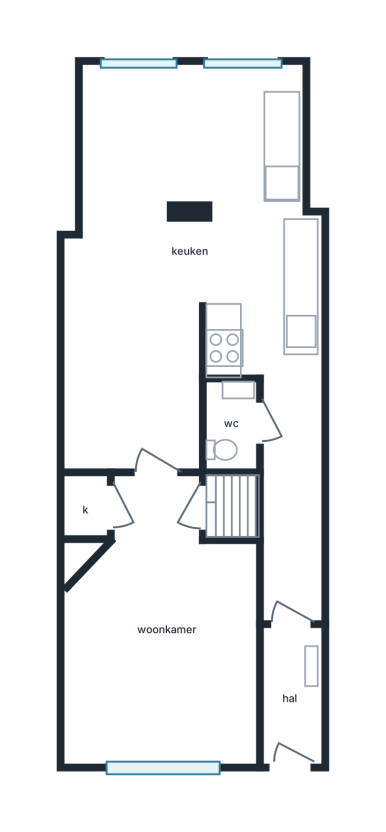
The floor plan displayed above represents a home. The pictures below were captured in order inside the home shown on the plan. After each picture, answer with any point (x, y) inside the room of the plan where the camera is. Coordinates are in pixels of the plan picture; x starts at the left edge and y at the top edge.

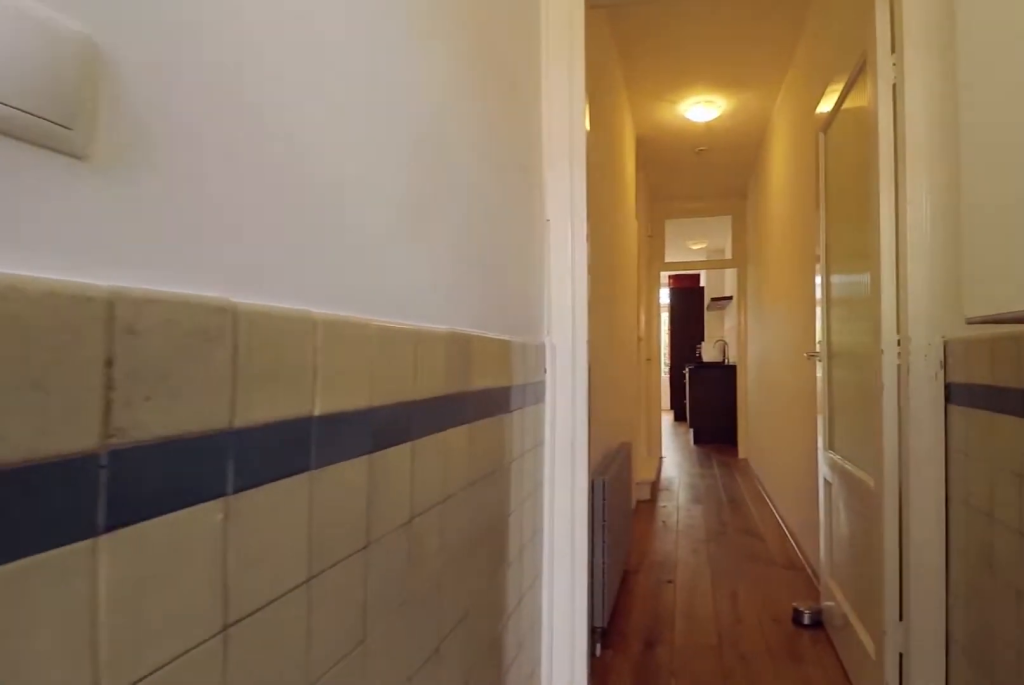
(289, 695)
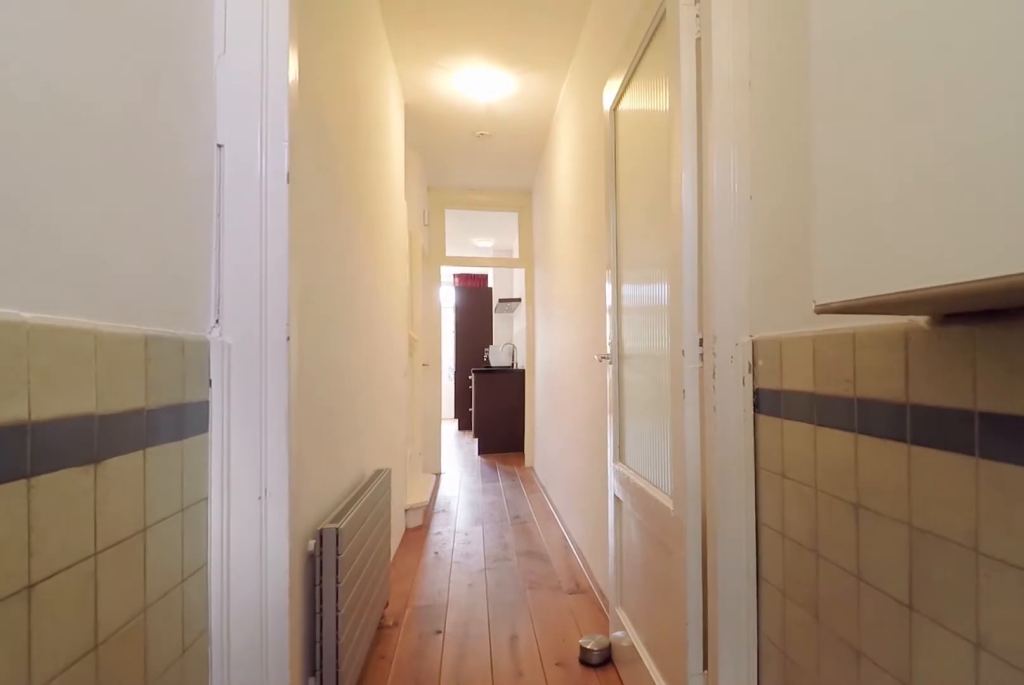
(289, 695)
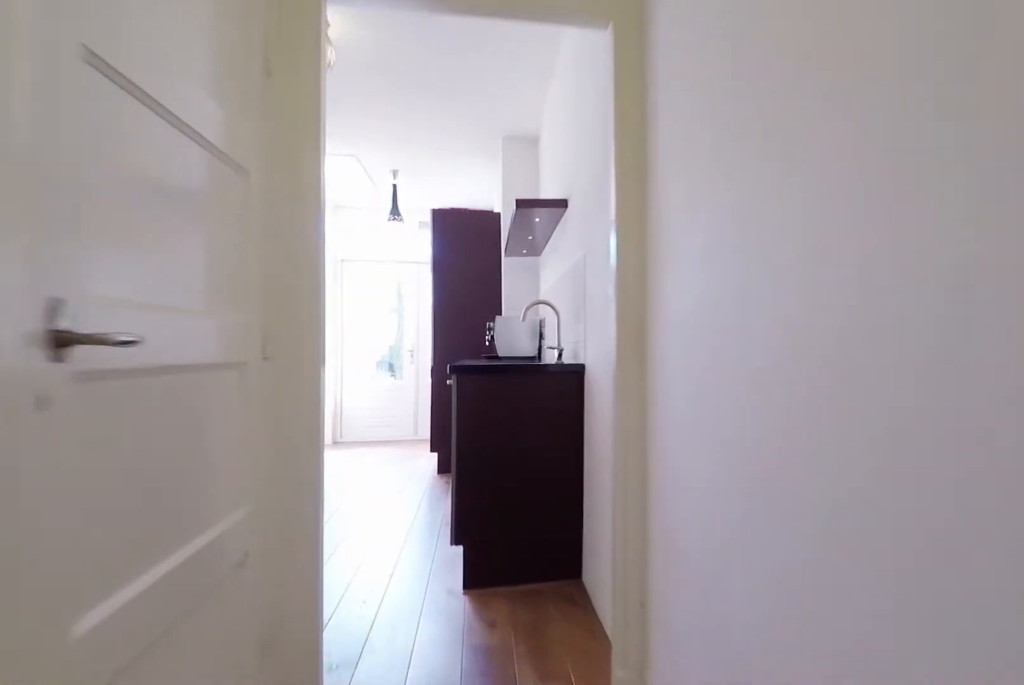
(291, 501)
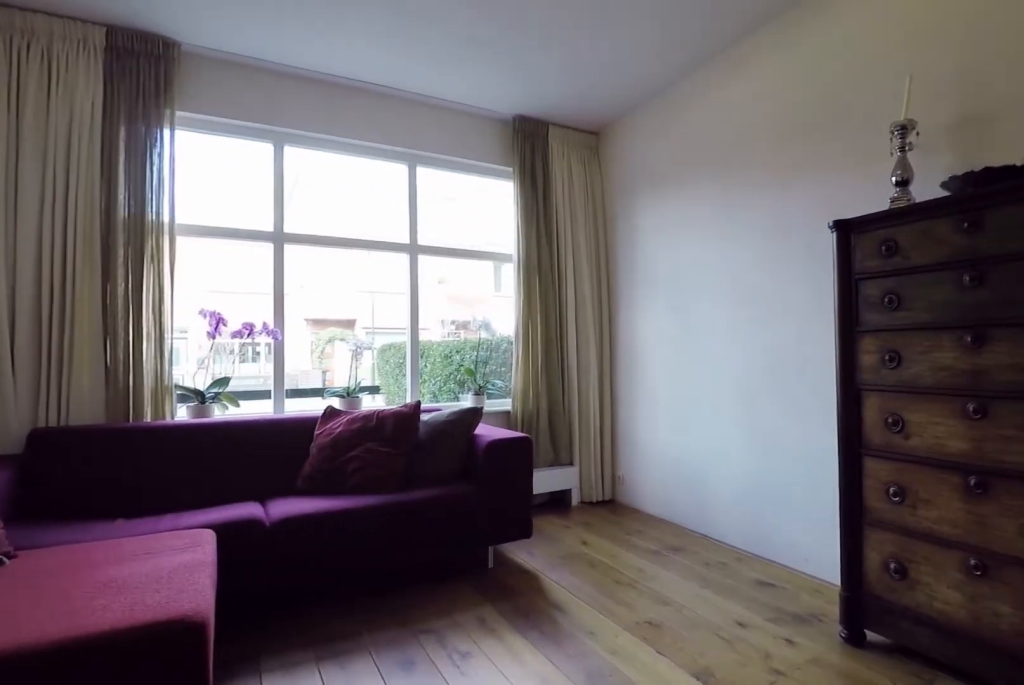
(160, 634)
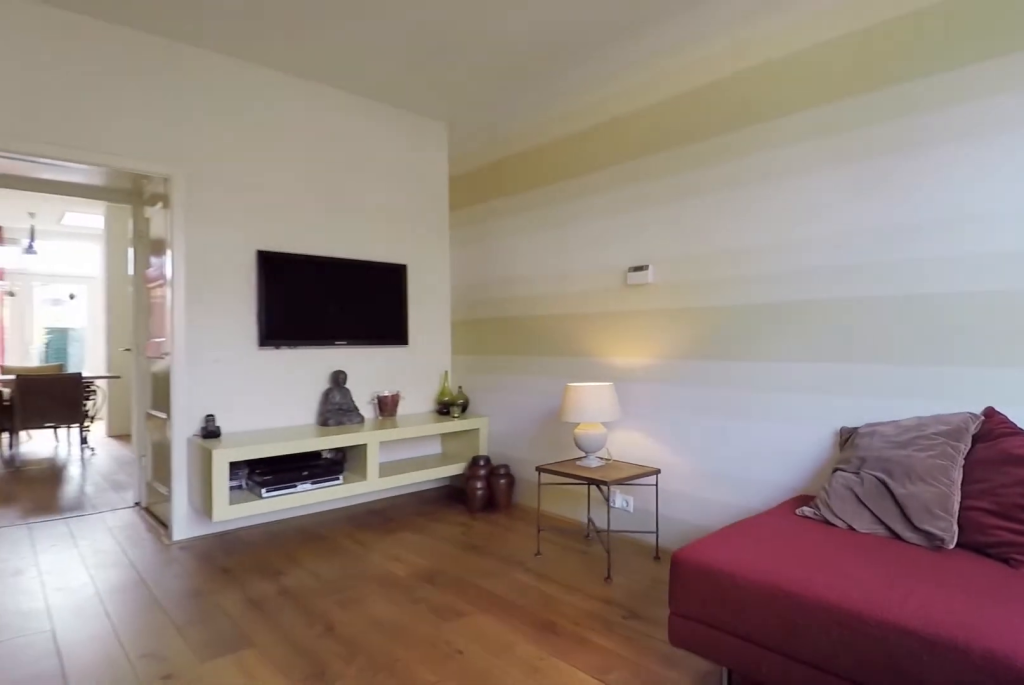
(160, 634)
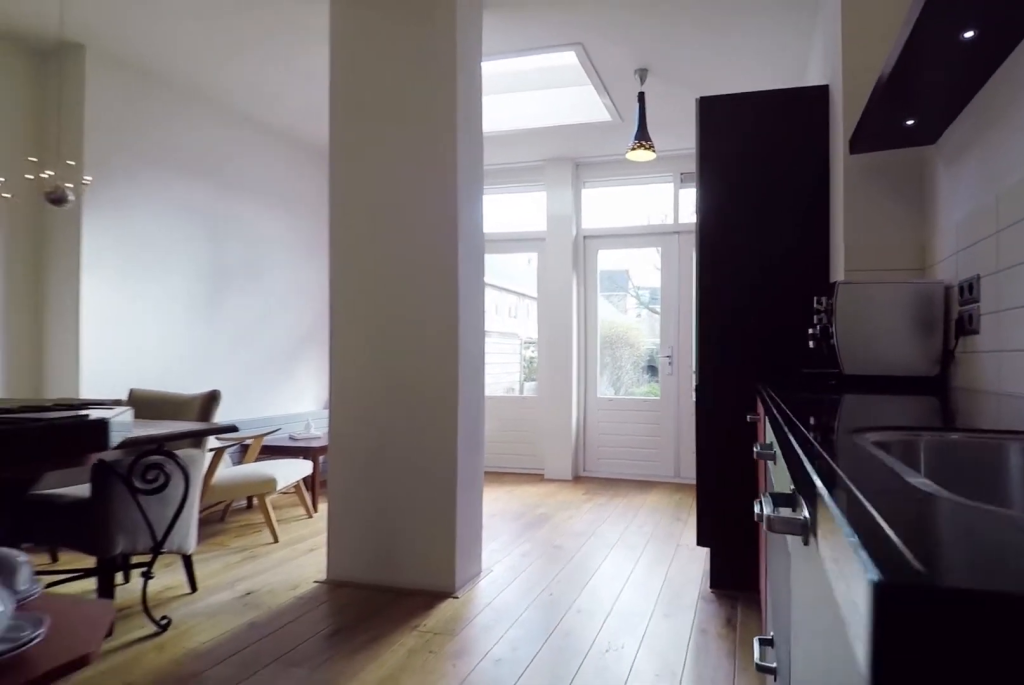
(169, 274)
